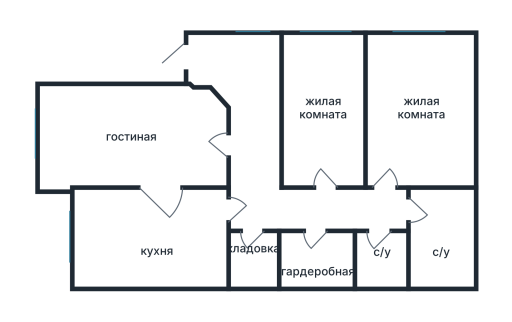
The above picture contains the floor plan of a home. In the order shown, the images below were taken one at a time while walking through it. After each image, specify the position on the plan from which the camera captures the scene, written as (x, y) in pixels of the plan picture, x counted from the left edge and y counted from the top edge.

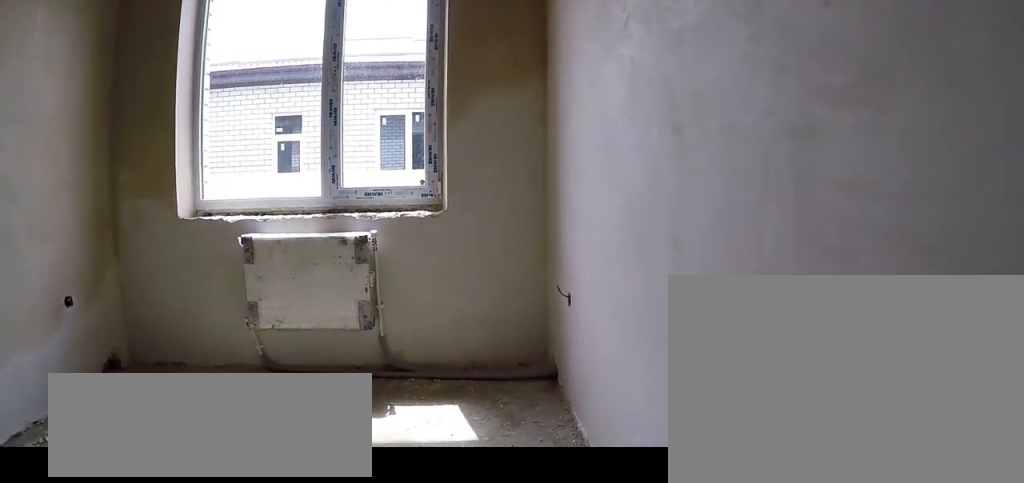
(322, 108)
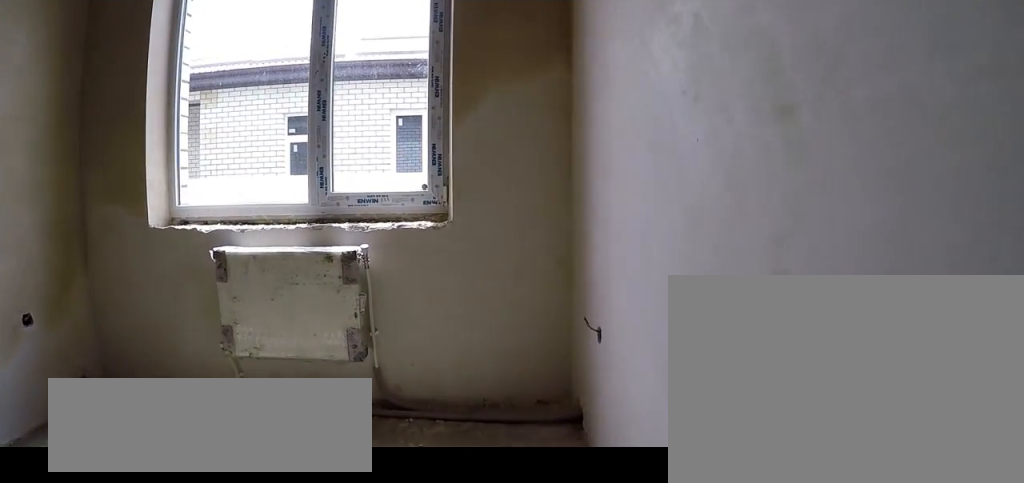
(322, 108)
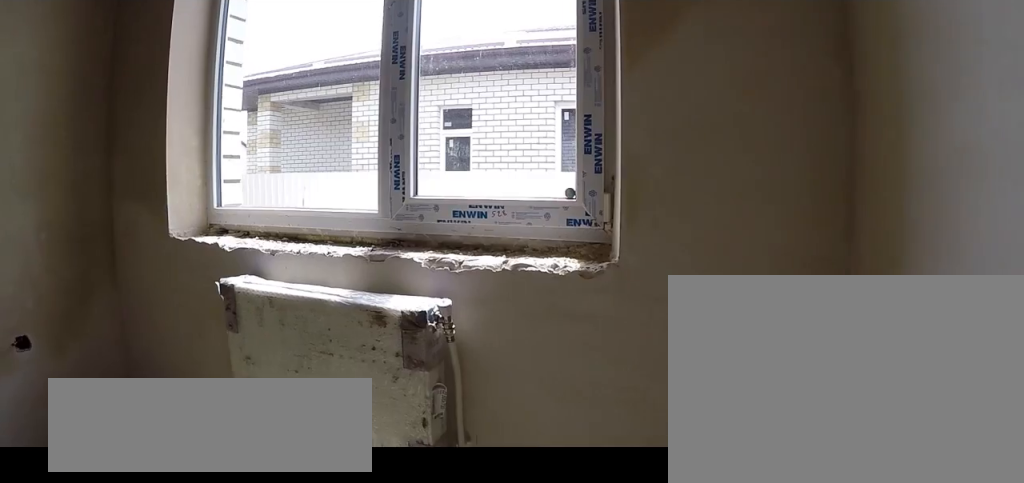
(346, 71)
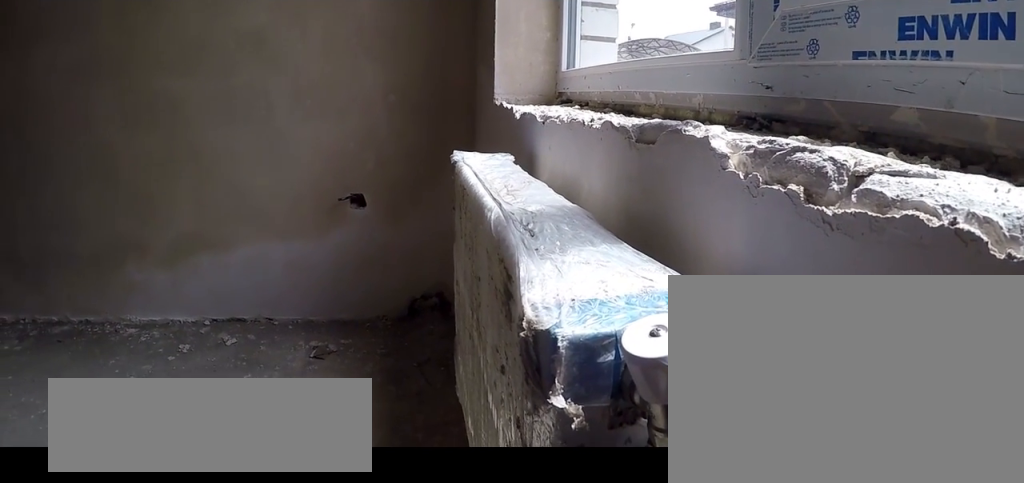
(351, 51)
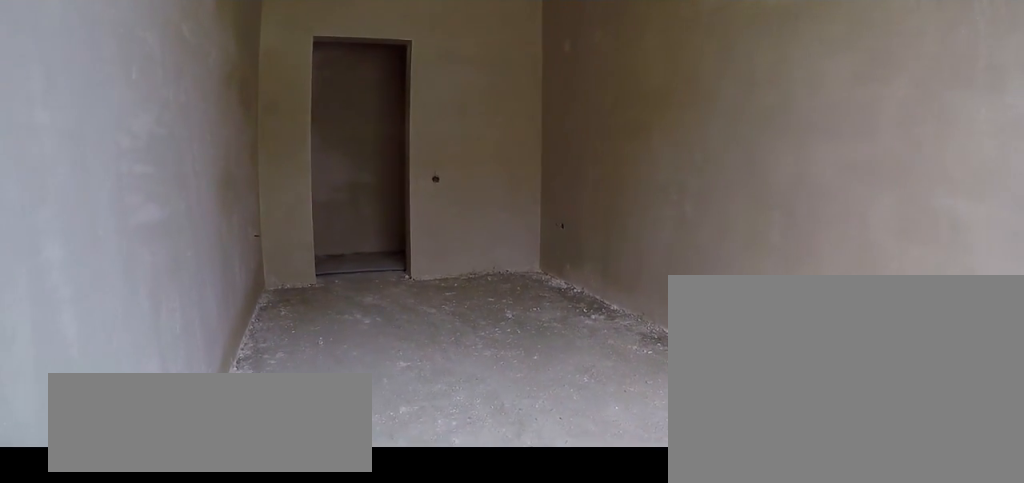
(351, 51)
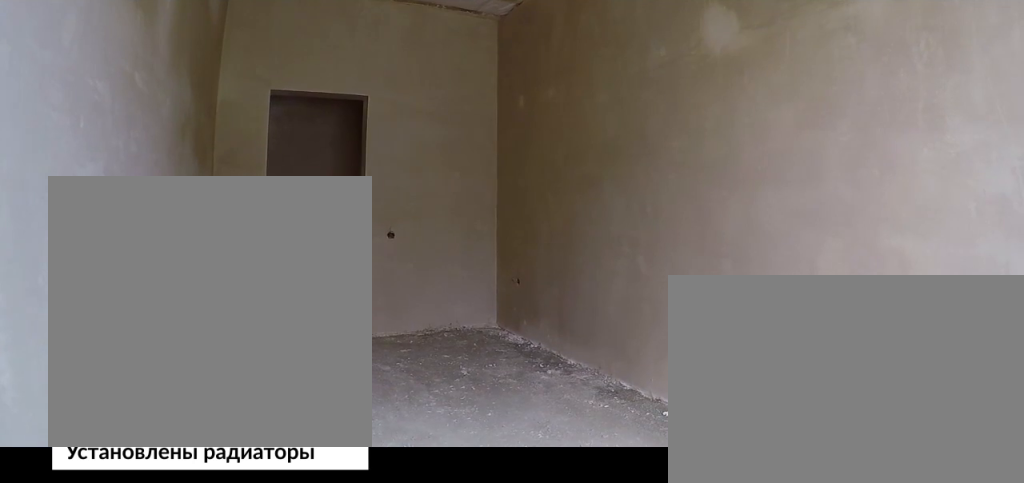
(345, 74)
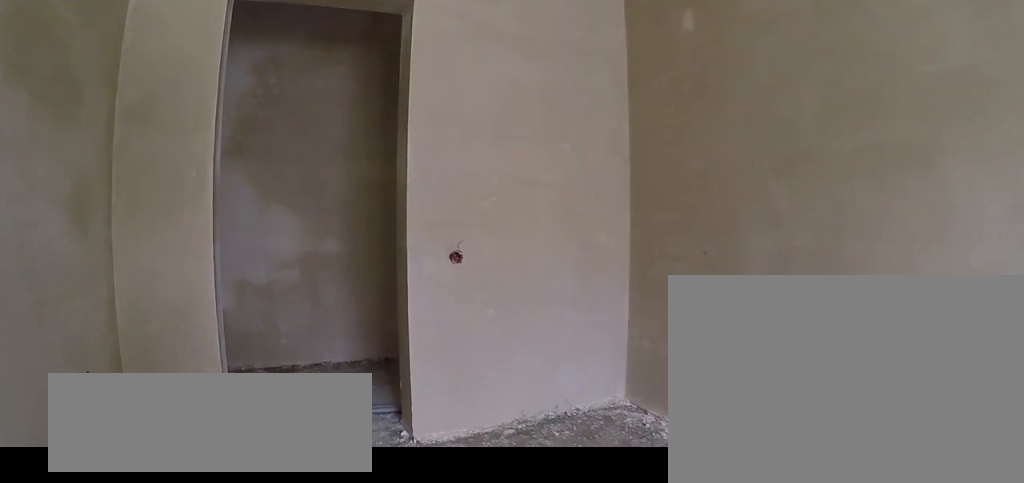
(332, 140)
